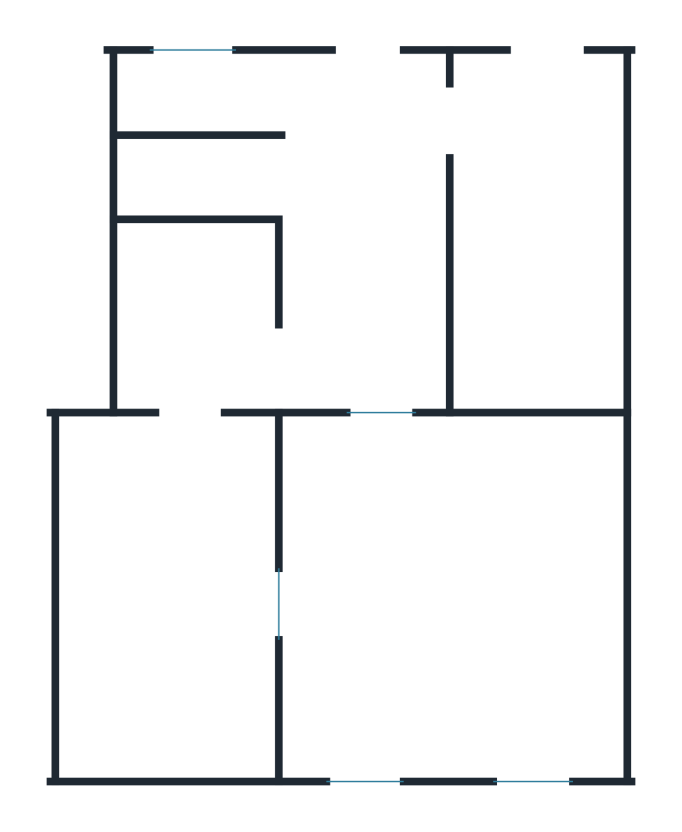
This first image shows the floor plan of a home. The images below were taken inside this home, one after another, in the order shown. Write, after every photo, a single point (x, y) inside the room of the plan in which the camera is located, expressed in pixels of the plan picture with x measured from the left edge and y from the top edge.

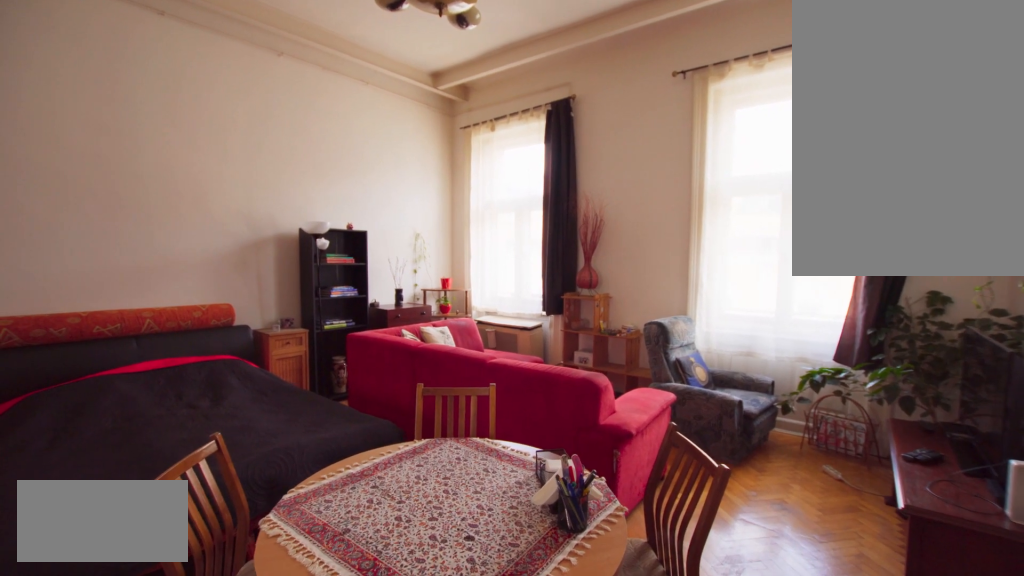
(448, 594)
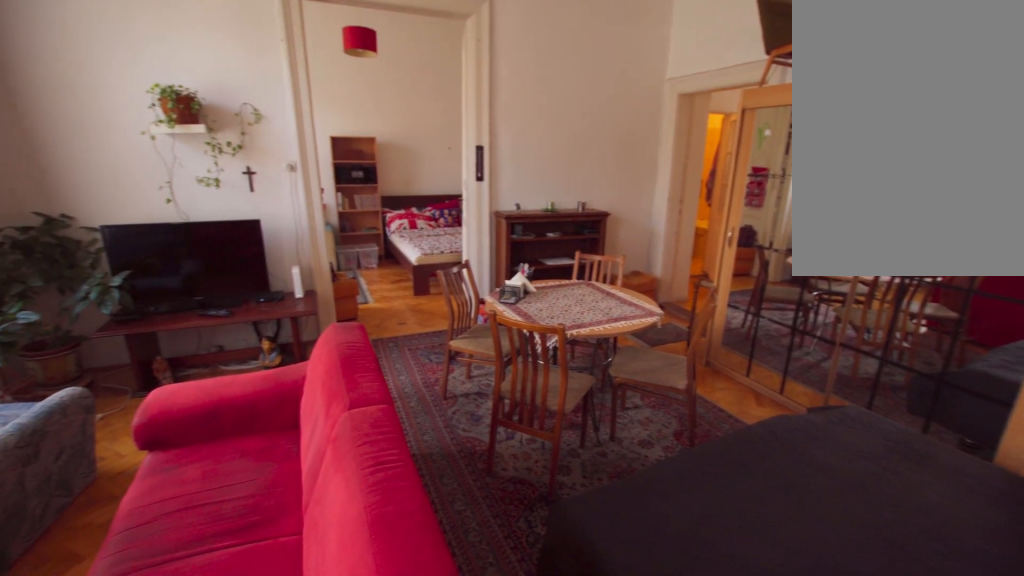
(448, 595)
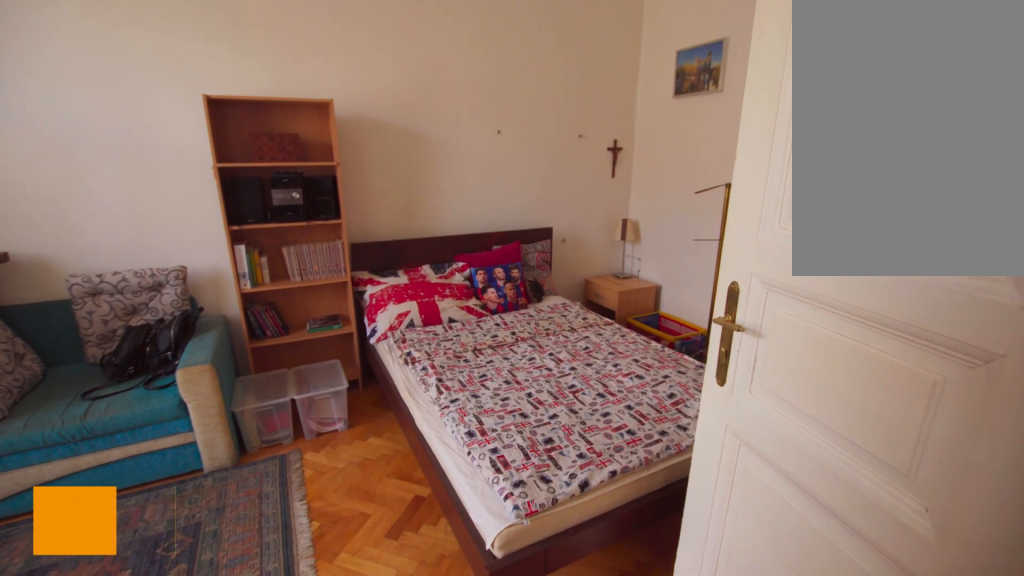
(153, 594)
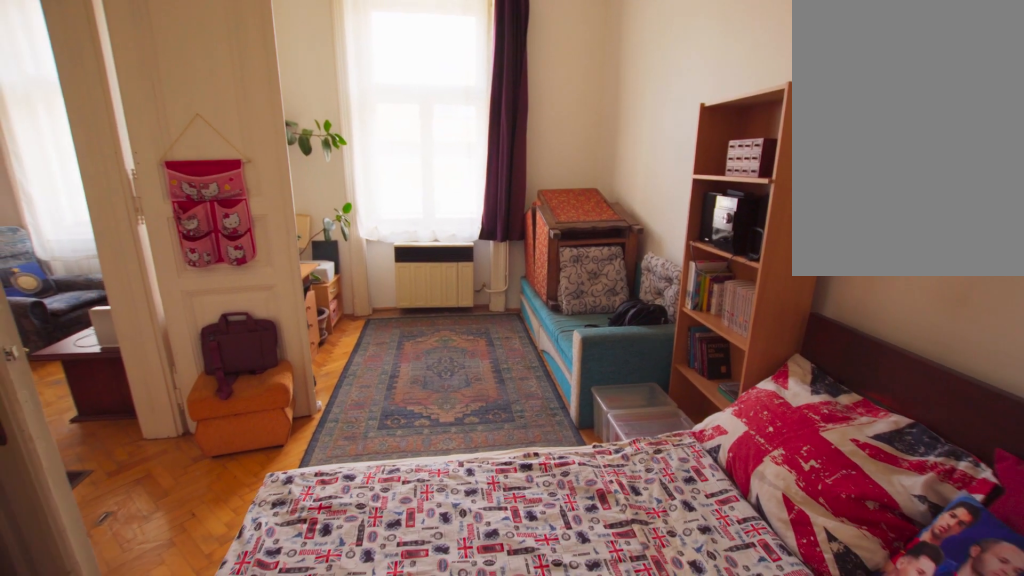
(154, 595)
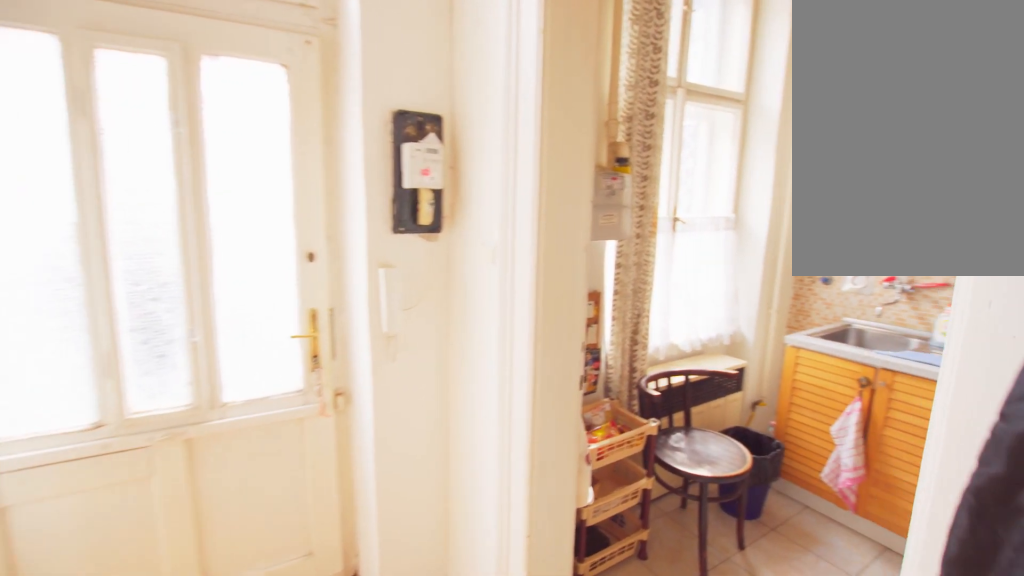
(372, 239)
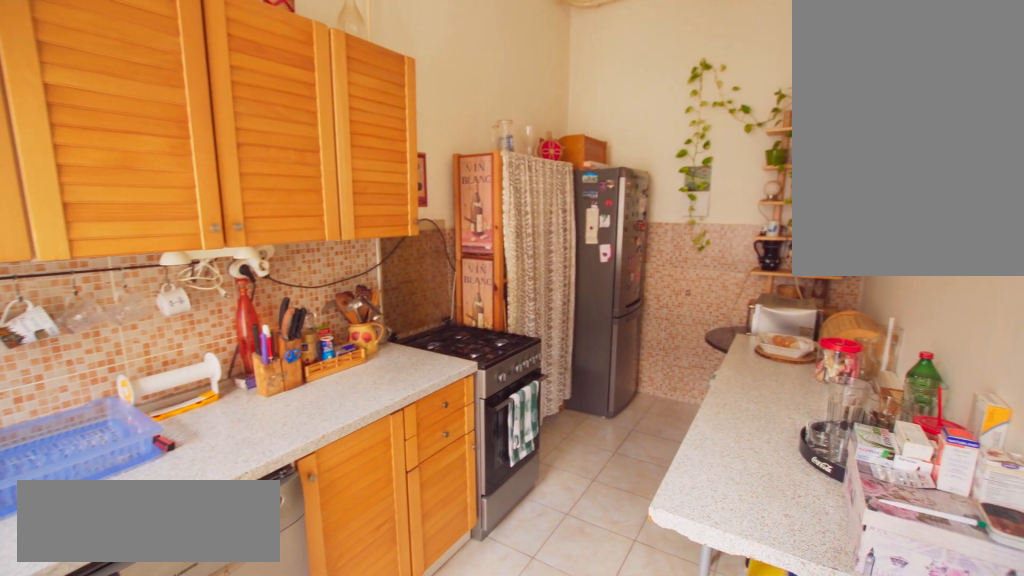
(549, 232)
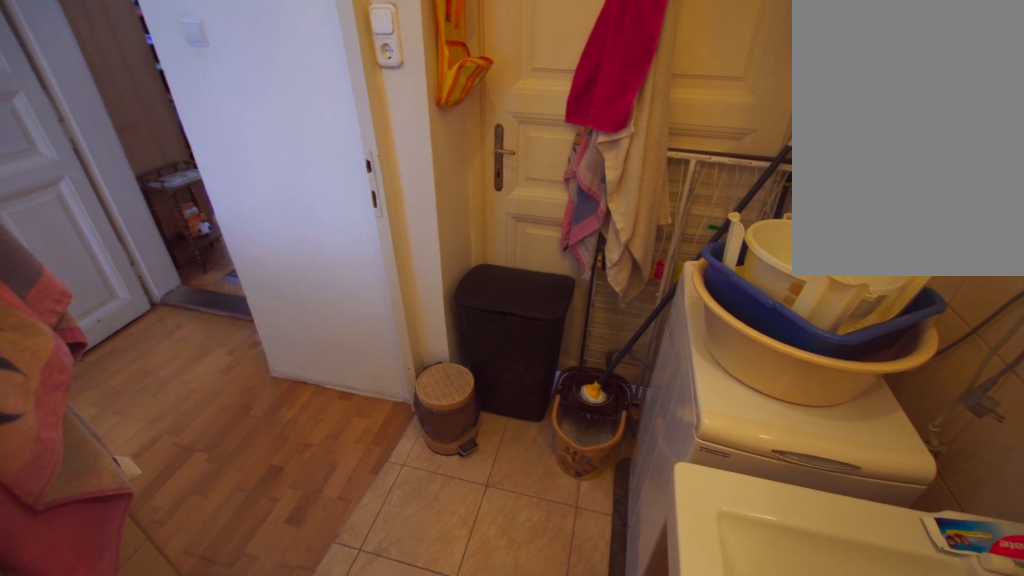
(192, 314)
